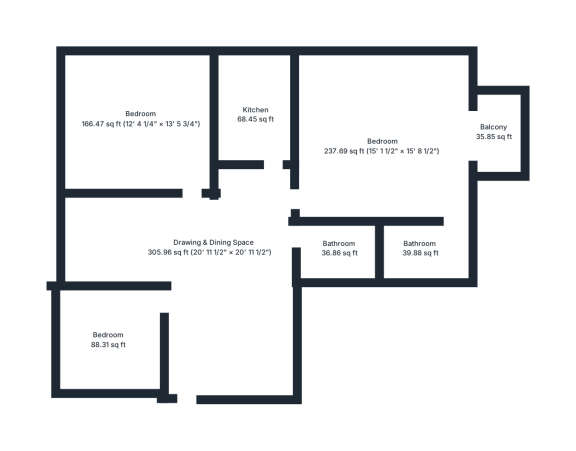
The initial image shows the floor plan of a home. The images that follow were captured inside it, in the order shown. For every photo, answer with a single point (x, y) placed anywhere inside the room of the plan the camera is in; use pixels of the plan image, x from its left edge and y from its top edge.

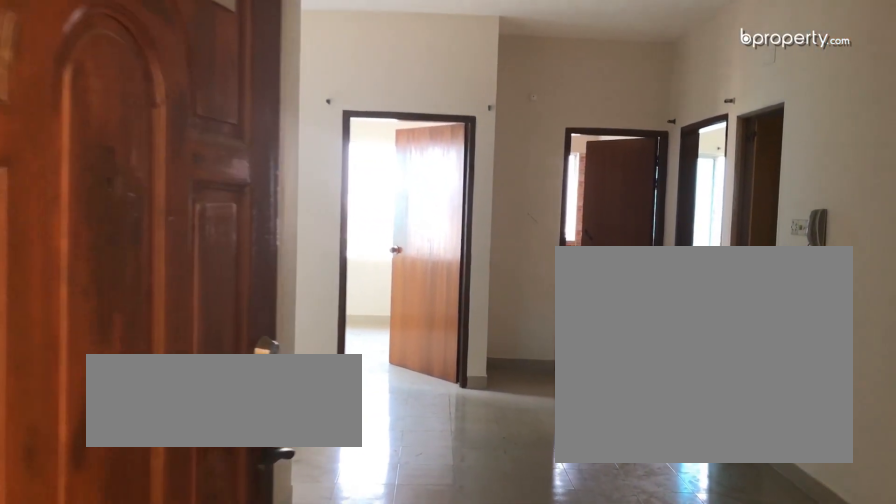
(211, 249)
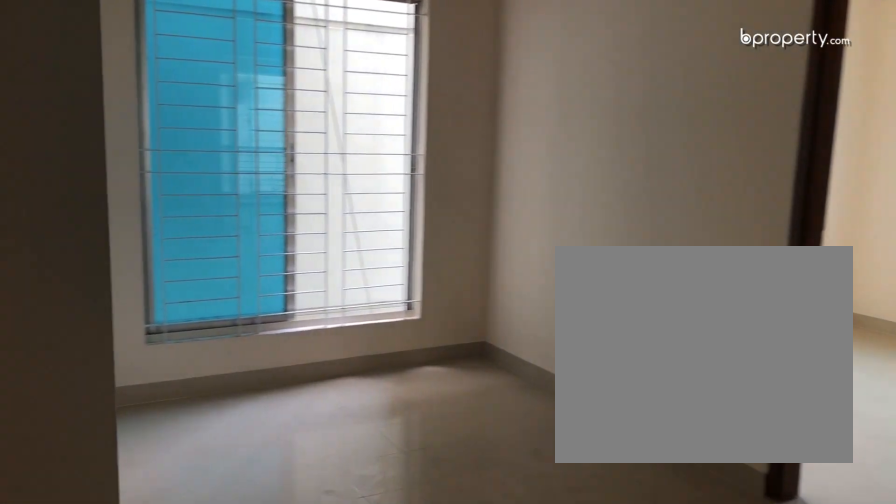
(211, 249)
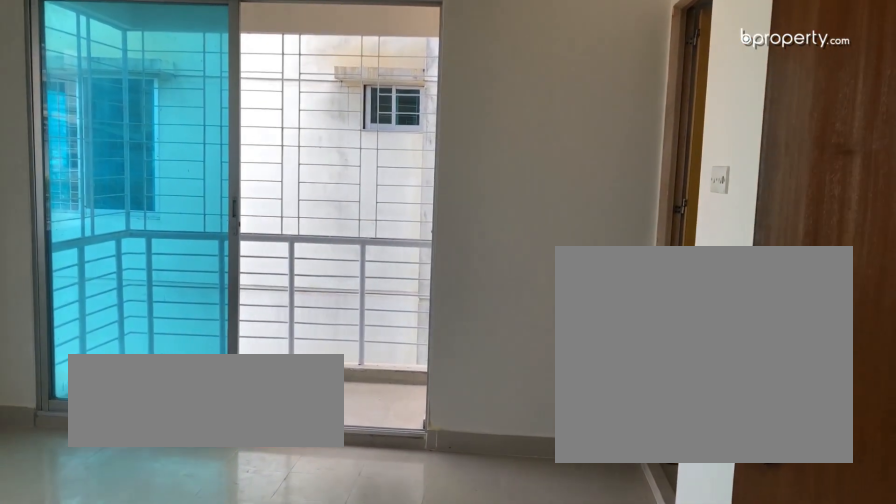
(381, 145)
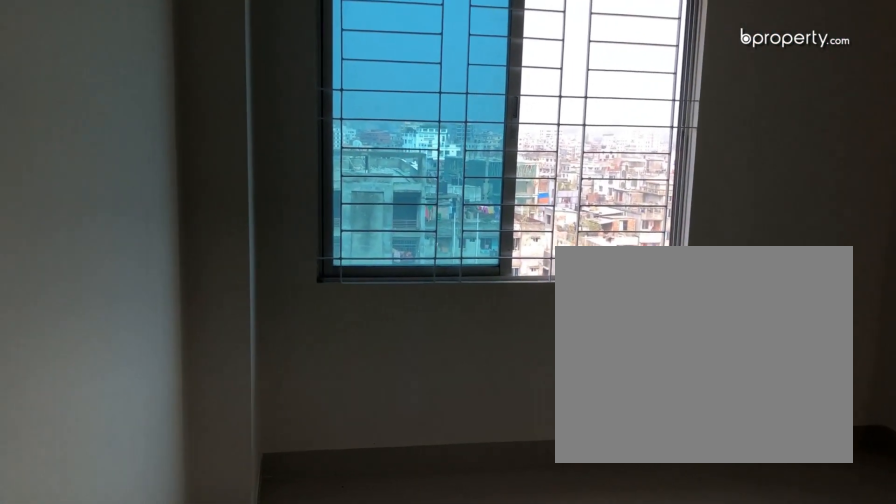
(381, 145)
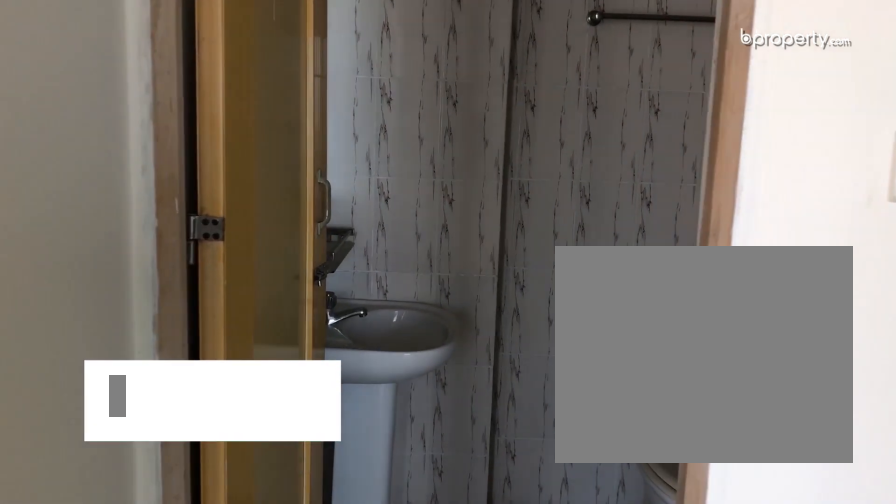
(416, 246)
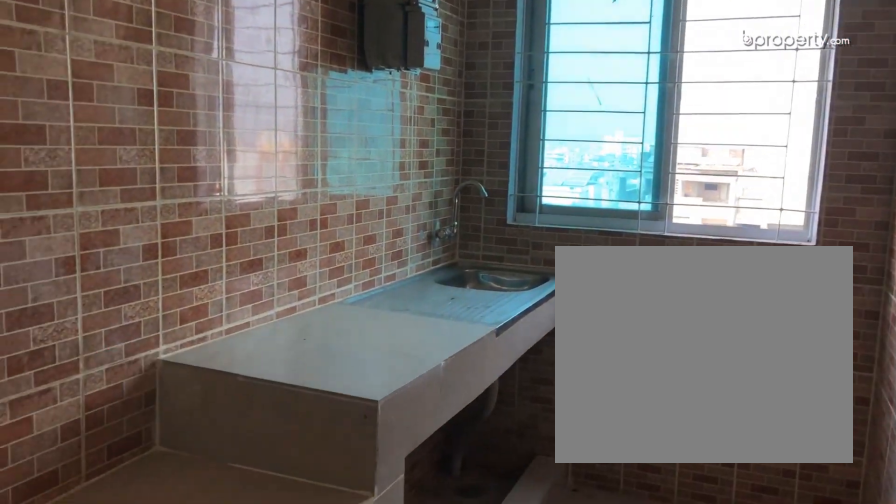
(253, 119)
